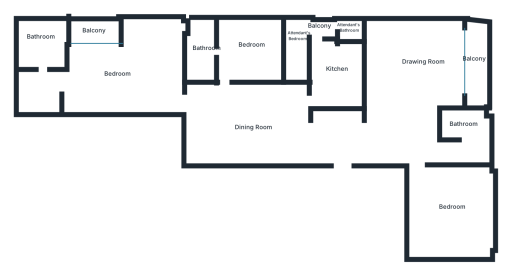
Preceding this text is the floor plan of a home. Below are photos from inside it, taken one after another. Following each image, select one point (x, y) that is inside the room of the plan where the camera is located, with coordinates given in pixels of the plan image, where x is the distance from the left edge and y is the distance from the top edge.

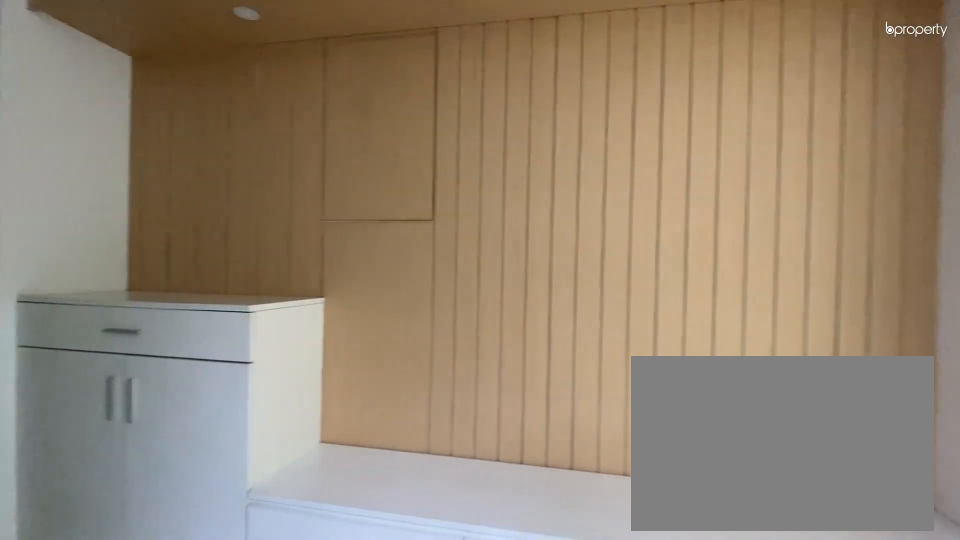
(319, 140)
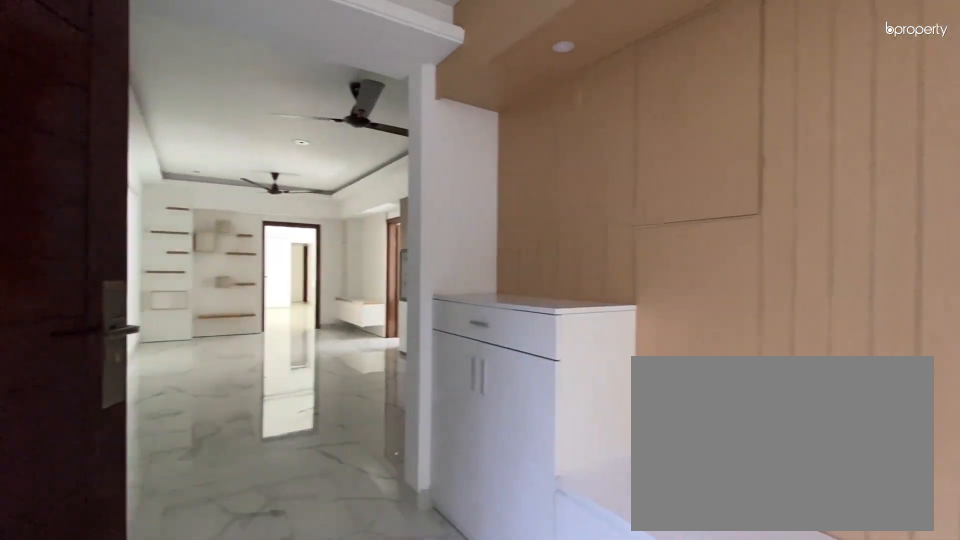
(319, 140)
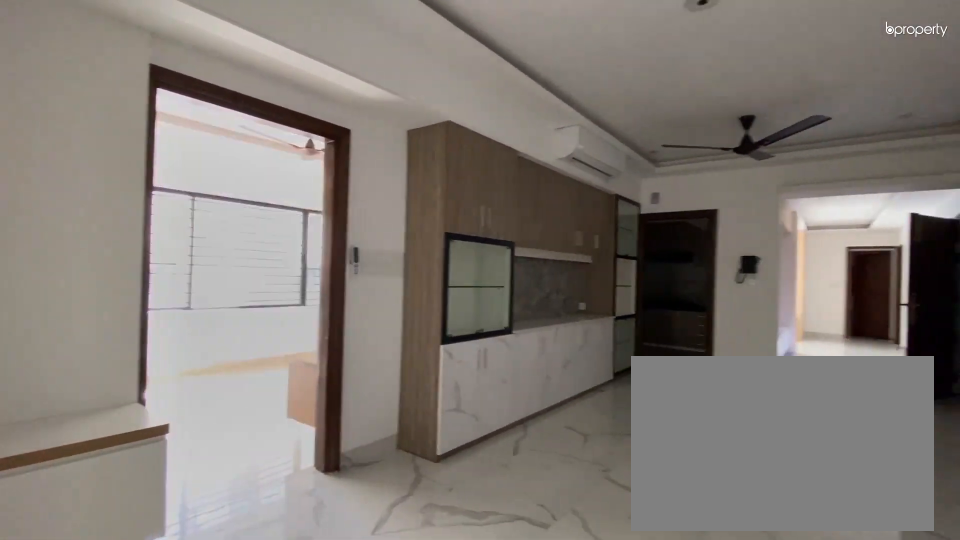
(246, 131)
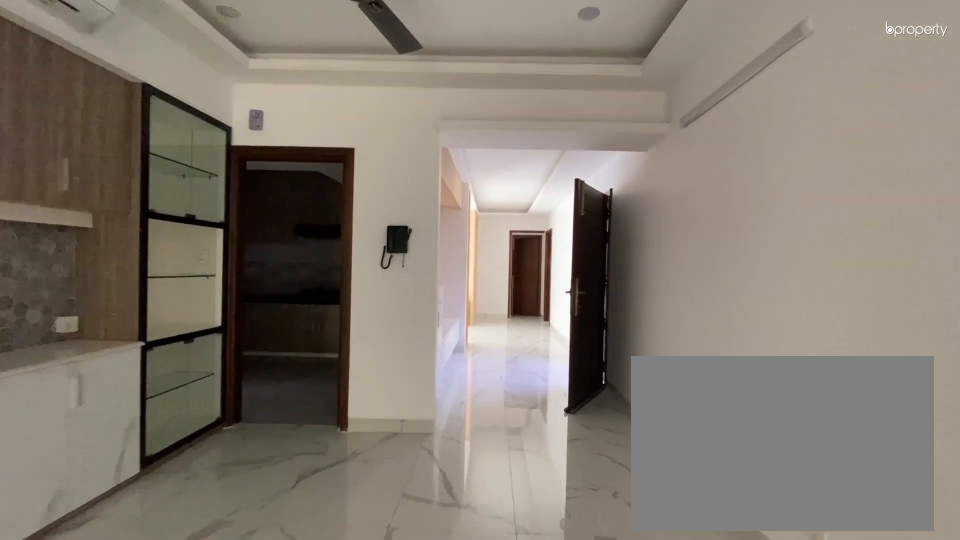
(326, 132)
